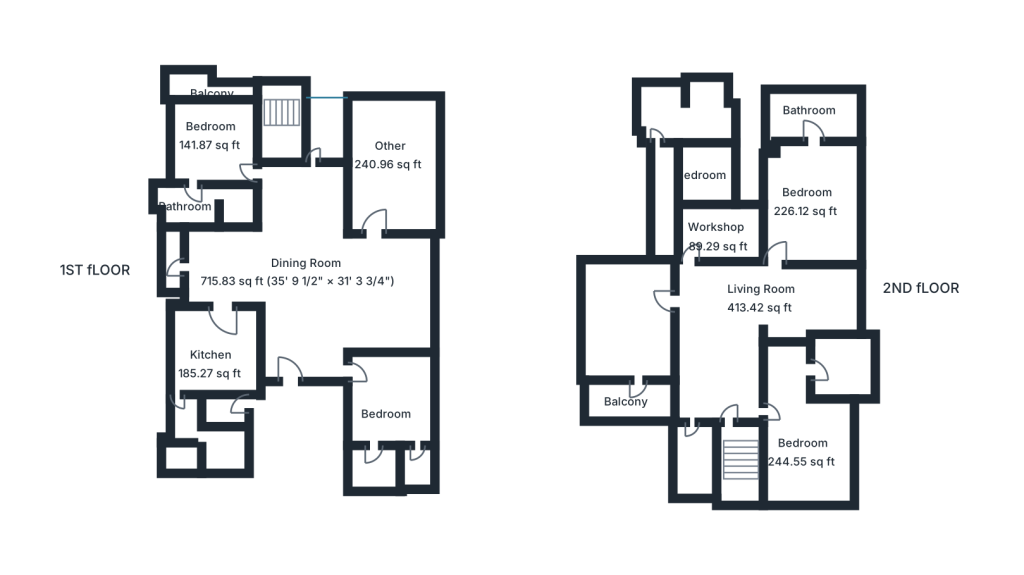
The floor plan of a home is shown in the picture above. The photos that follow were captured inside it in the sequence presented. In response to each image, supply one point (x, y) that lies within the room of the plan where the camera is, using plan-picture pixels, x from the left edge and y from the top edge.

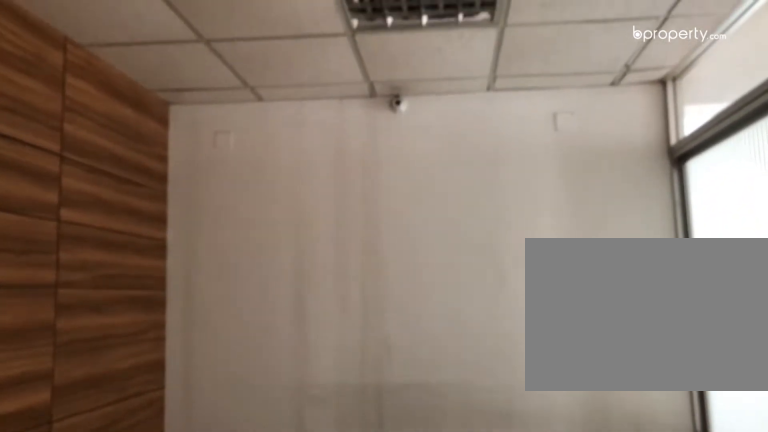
(711, 238)
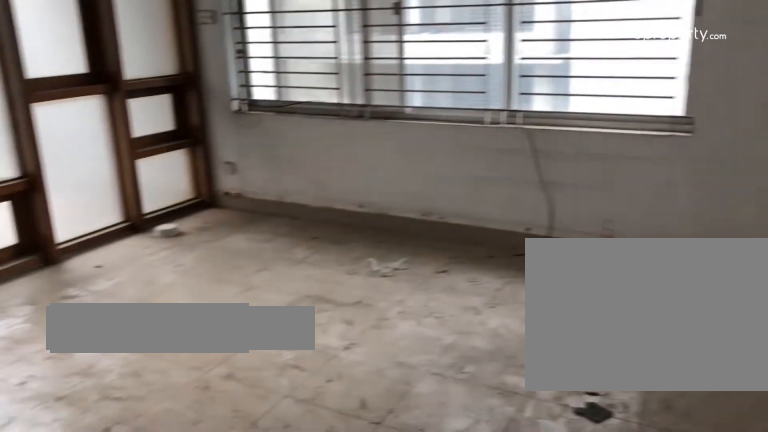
(661, 325)
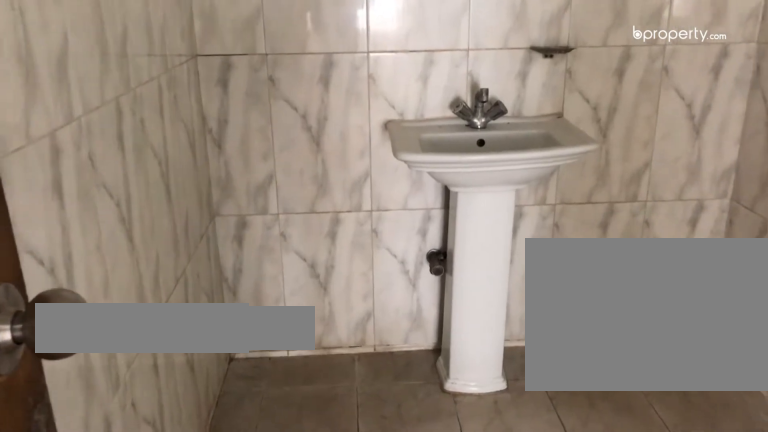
(672, 107)
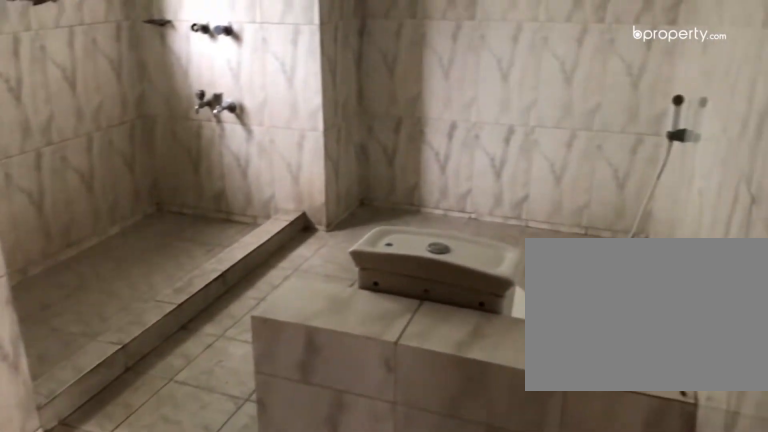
(672, 107)
